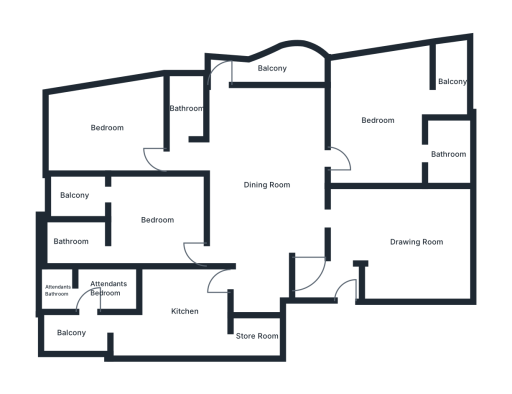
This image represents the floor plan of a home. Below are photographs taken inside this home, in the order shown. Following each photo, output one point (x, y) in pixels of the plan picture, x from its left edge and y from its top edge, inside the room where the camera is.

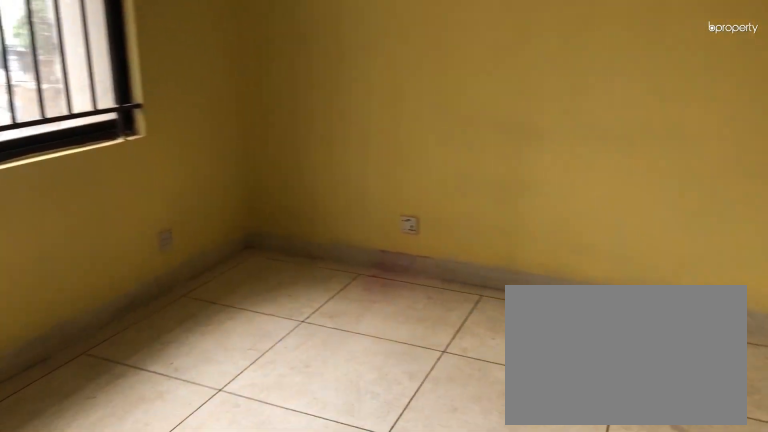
(414, 242)
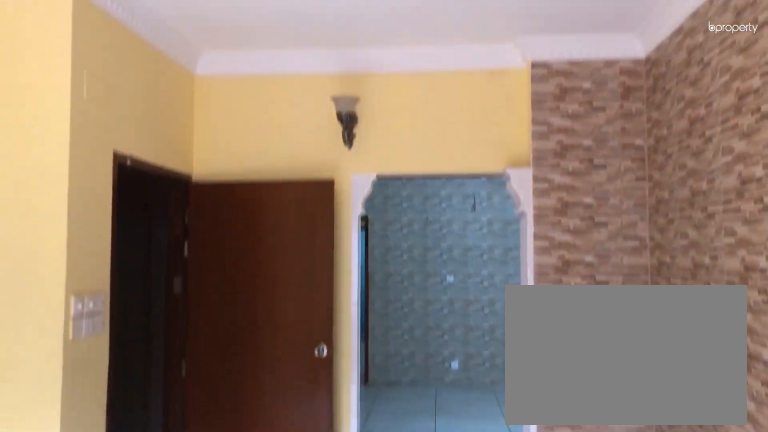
(414, 242)
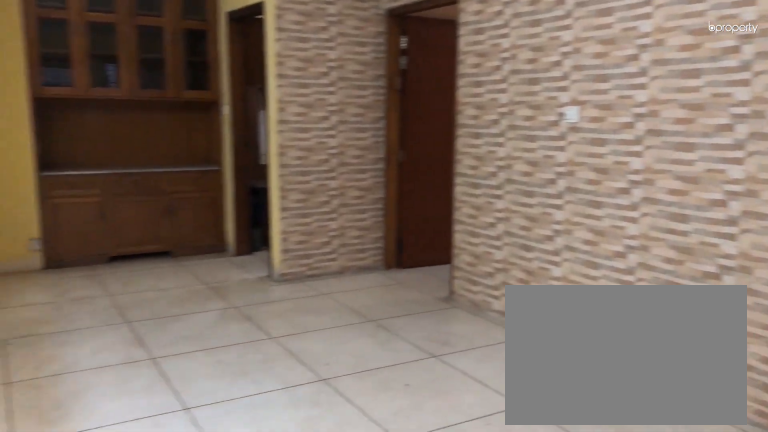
(269, 185)
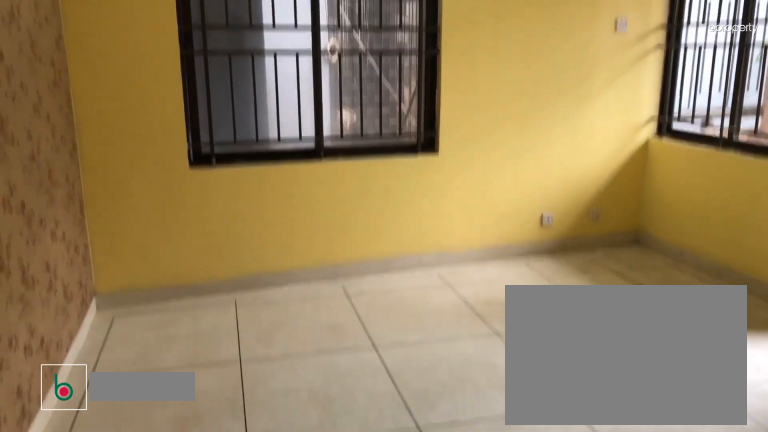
(379, 119)
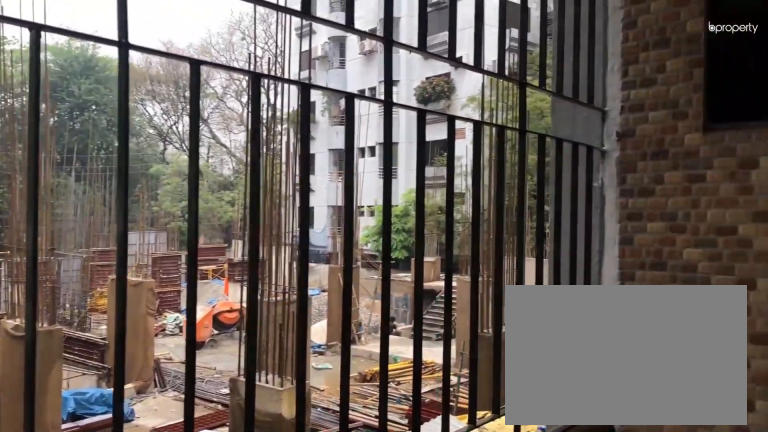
(451, 82)
